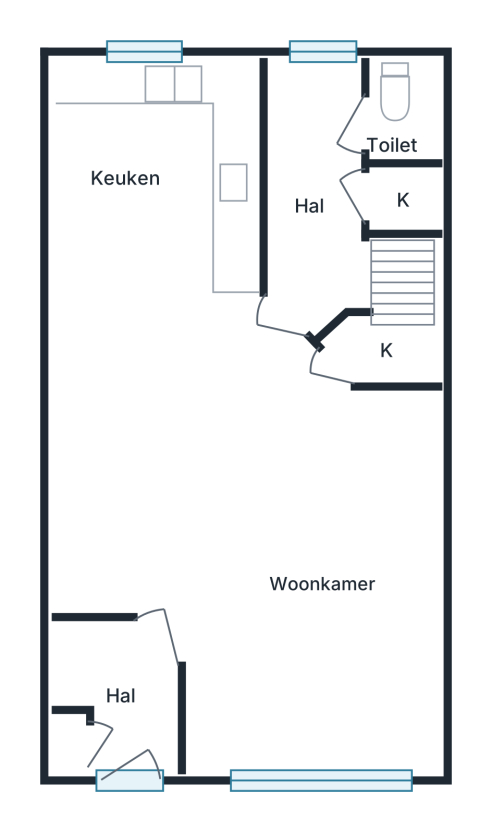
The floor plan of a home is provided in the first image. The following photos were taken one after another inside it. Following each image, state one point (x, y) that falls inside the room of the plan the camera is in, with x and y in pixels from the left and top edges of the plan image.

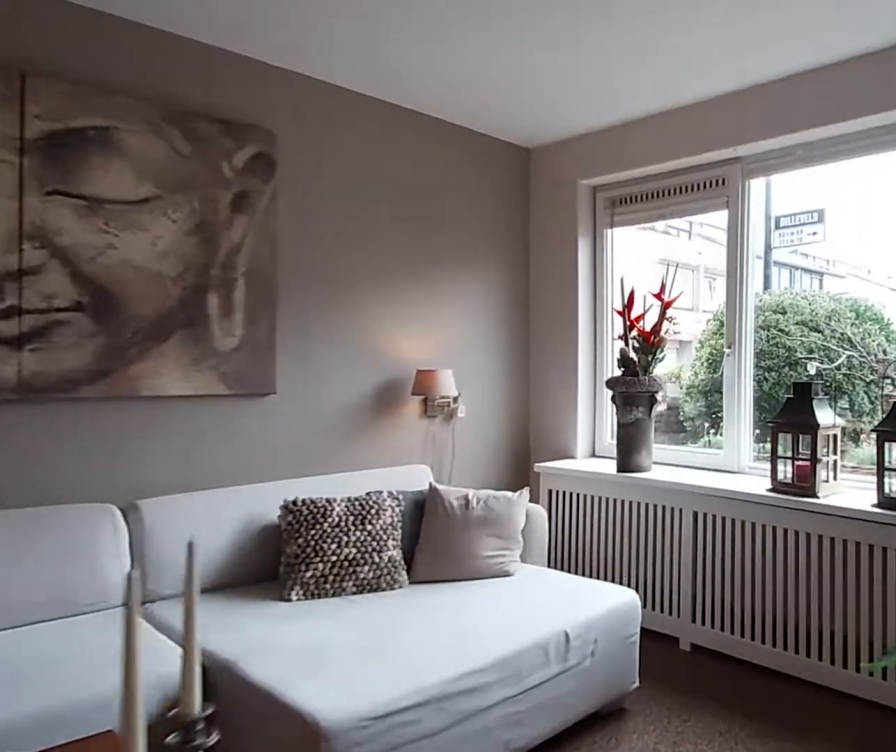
(254, 527)
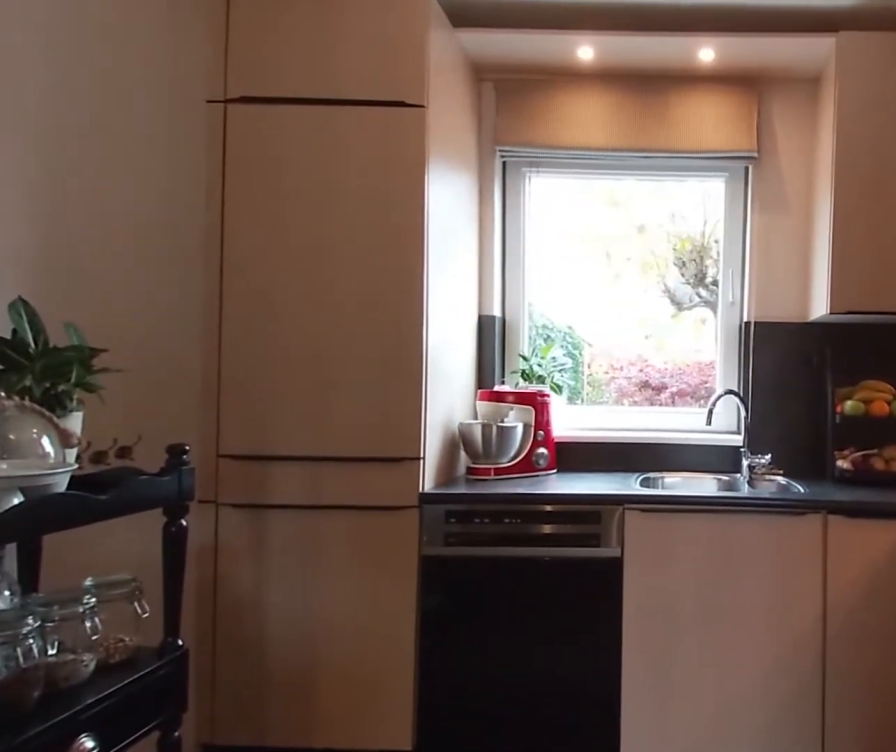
(155, 176)
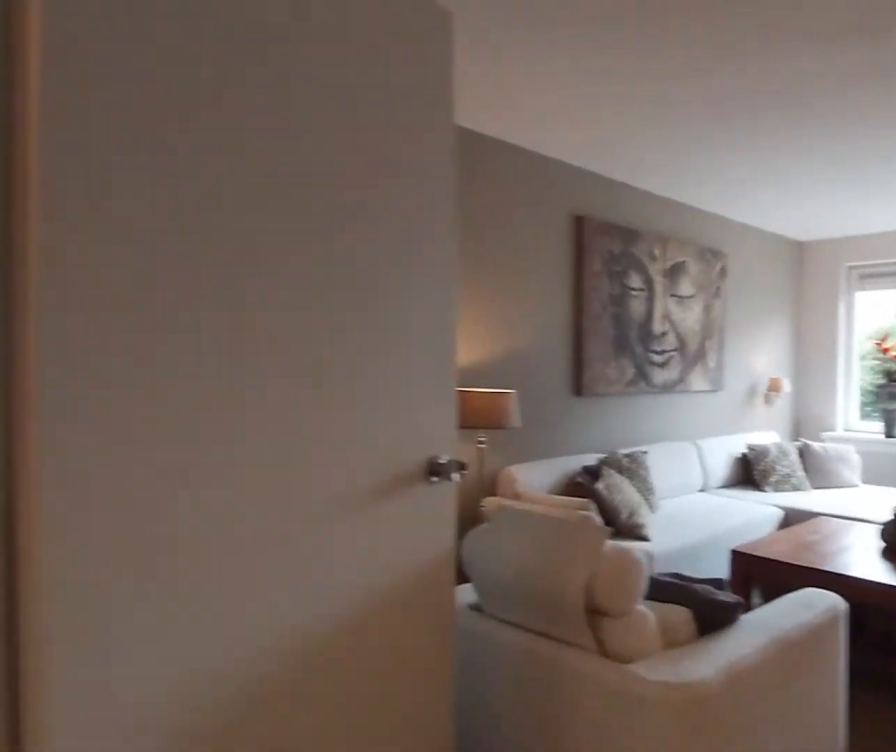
(155, 176)
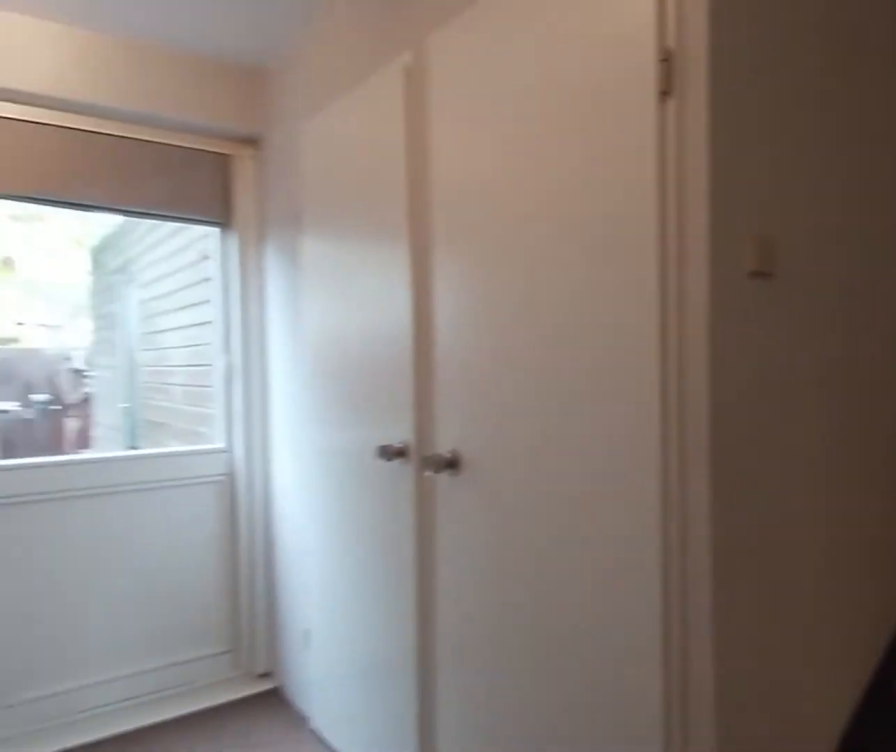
(317, 191)
